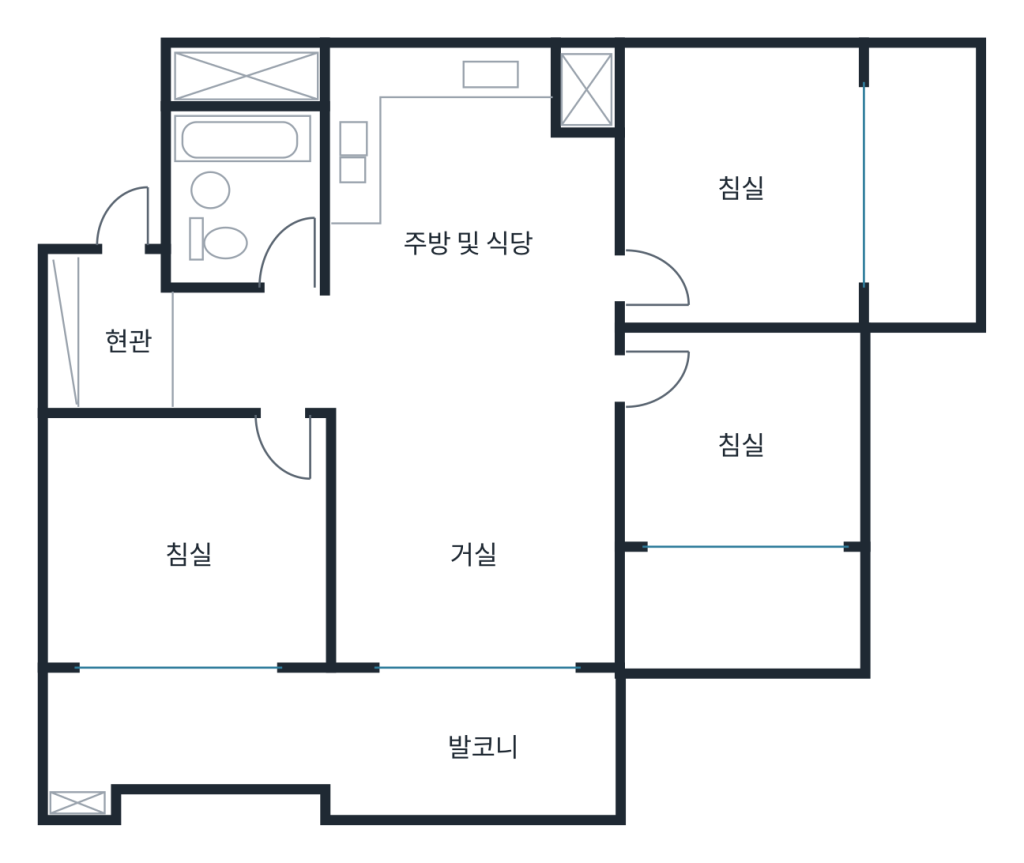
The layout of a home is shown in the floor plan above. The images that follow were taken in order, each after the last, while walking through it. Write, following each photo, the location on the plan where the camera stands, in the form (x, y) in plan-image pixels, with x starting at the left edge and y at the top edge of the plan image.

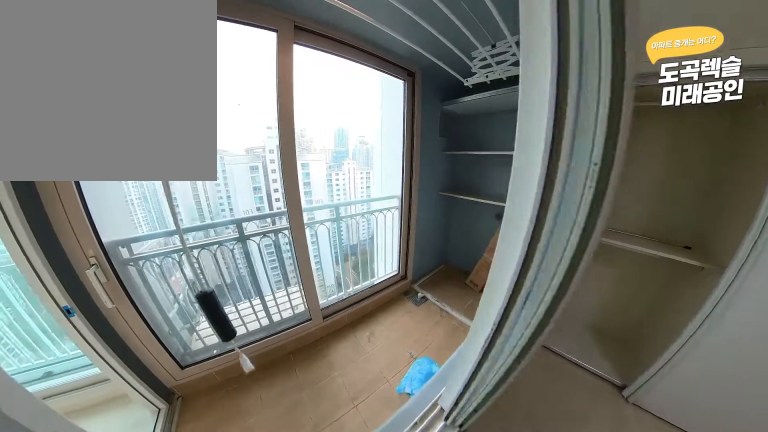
(233, 674)
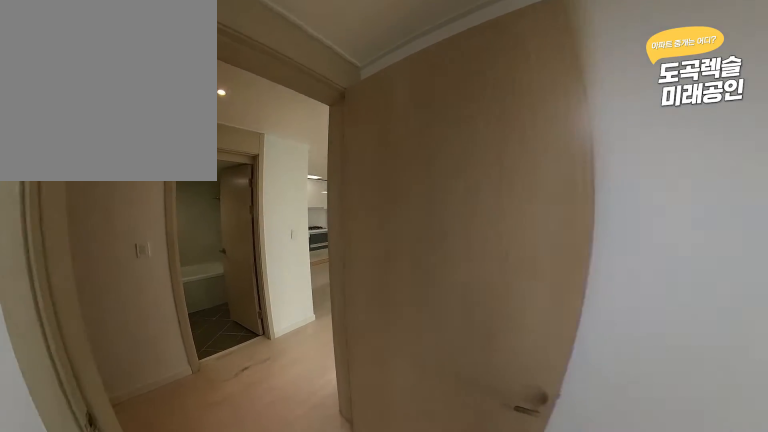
(255, 487)
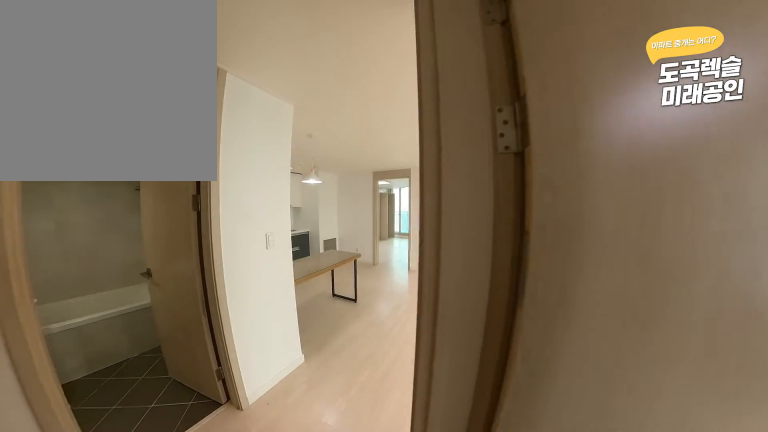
(269, 411)
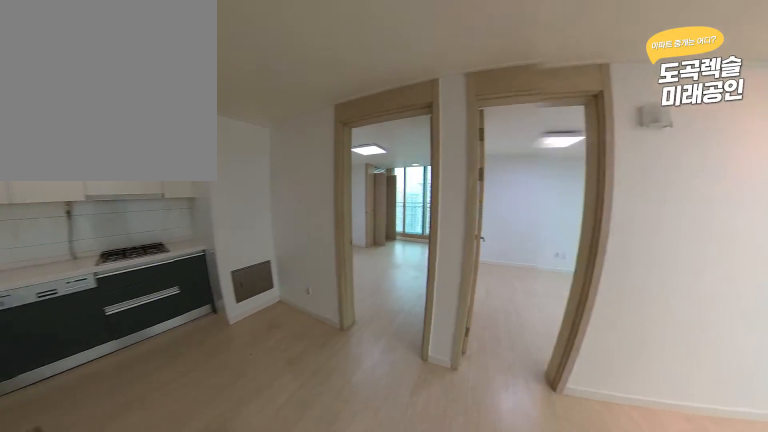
(444, 368)
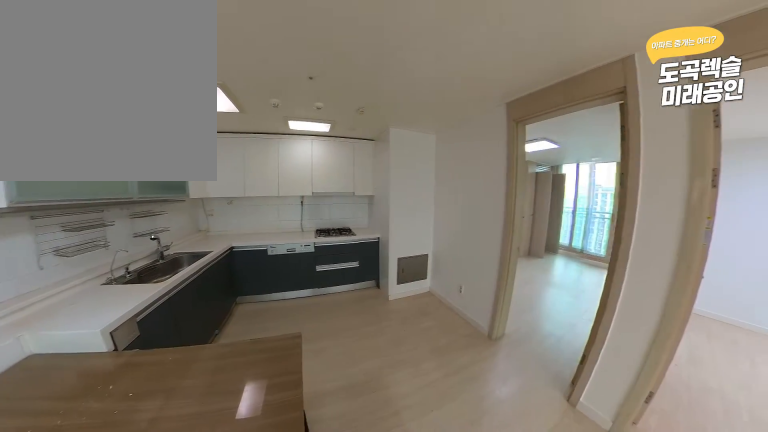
(444, 368)
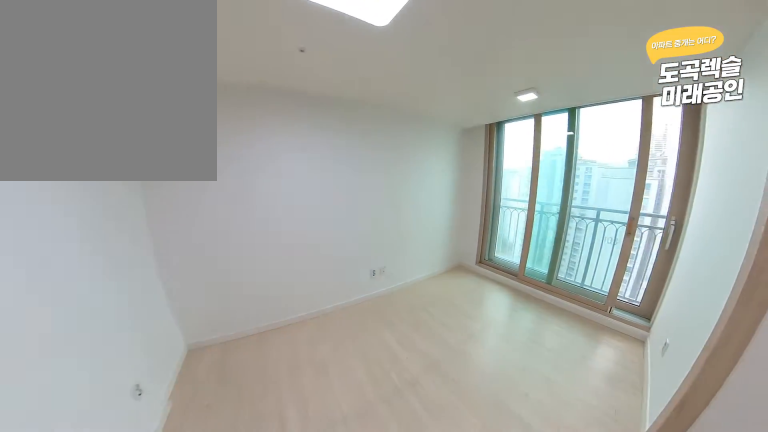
(590, 399)
